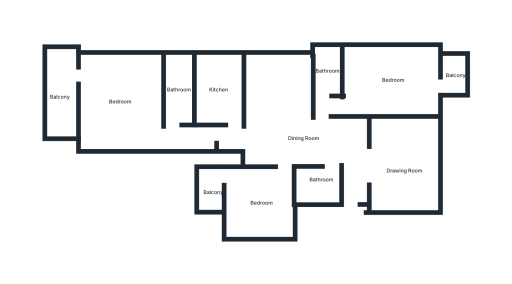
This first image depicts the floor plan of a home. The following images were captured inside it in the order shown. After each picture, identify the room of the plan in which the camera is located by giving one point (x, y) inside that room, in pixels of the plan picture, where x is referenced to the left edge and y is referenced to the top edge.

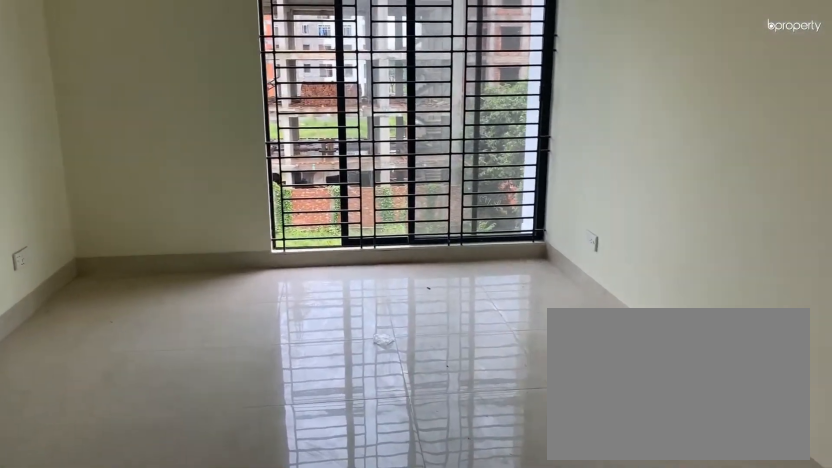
(305, 138)
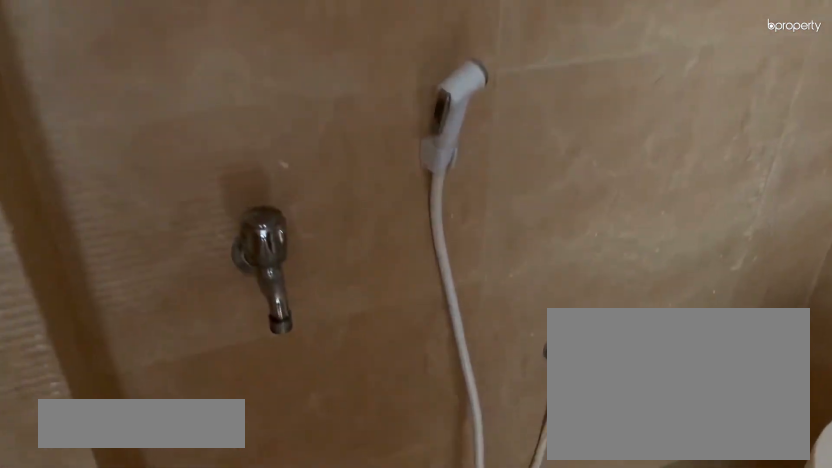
(320, 181)
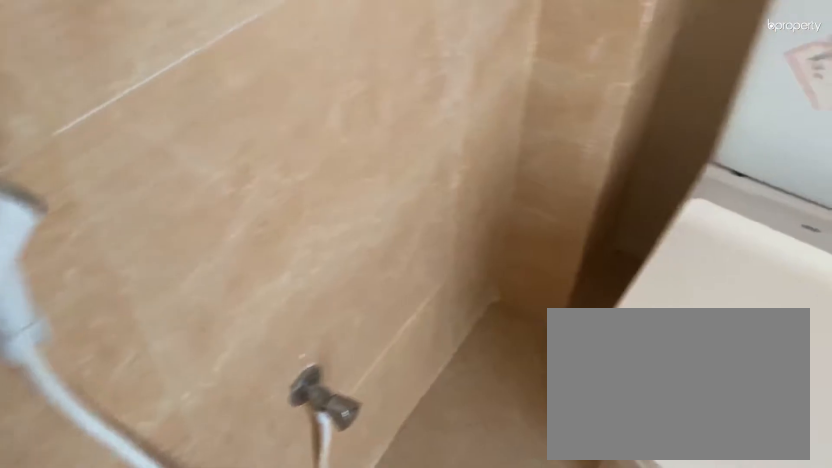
(320, 182)
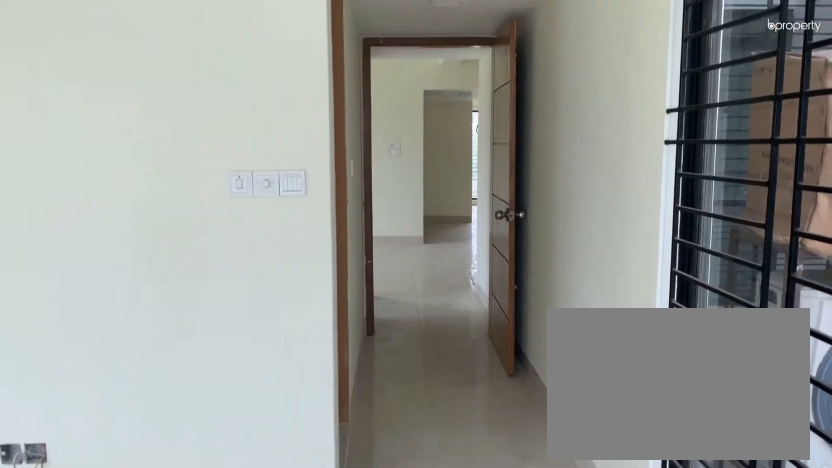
(119, 102)
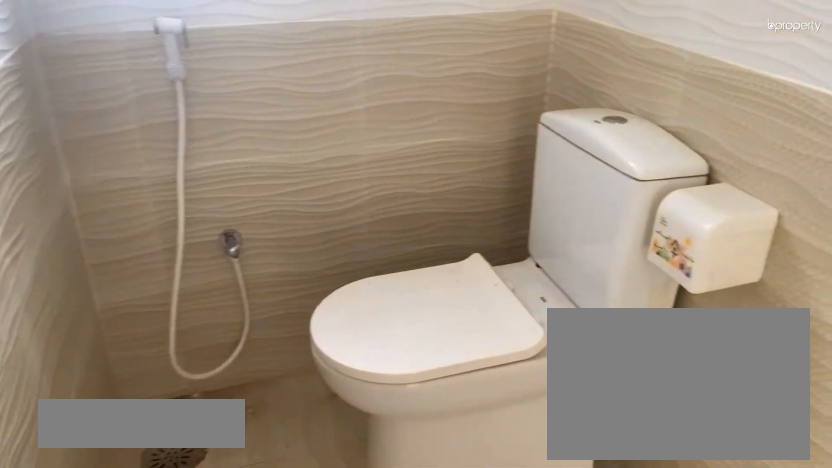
(177, 91)
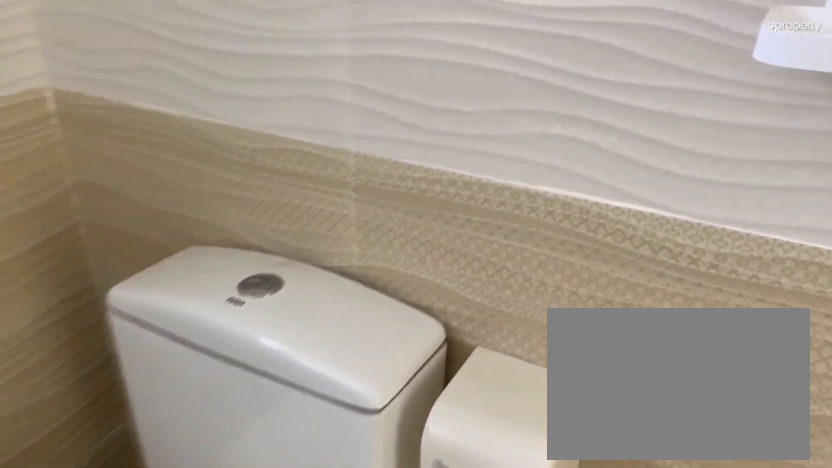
(177, 91)
